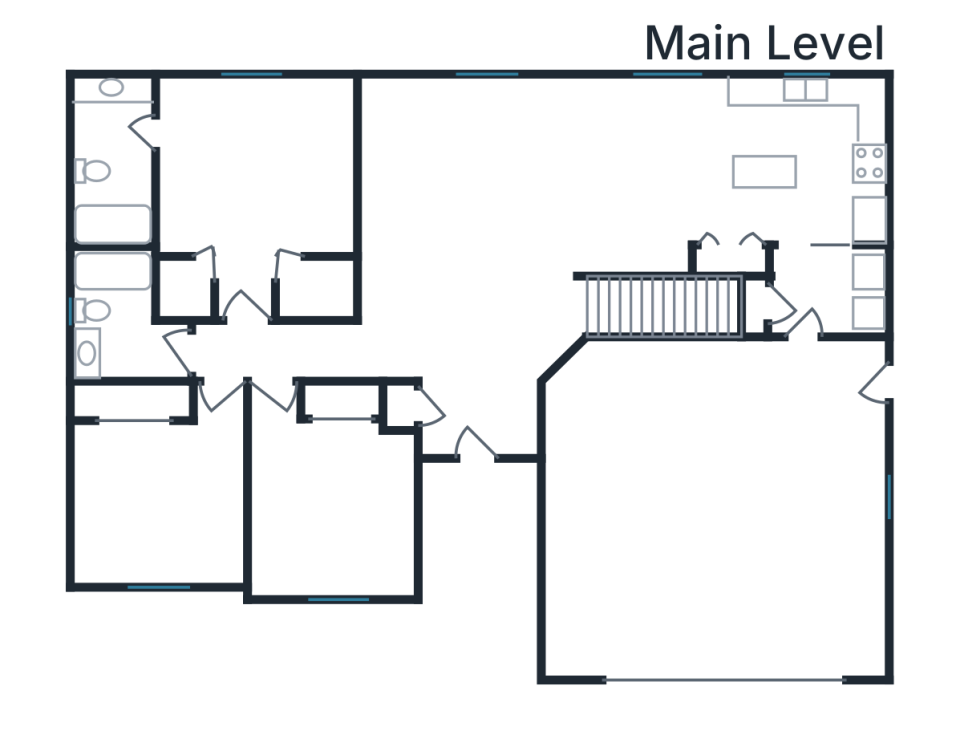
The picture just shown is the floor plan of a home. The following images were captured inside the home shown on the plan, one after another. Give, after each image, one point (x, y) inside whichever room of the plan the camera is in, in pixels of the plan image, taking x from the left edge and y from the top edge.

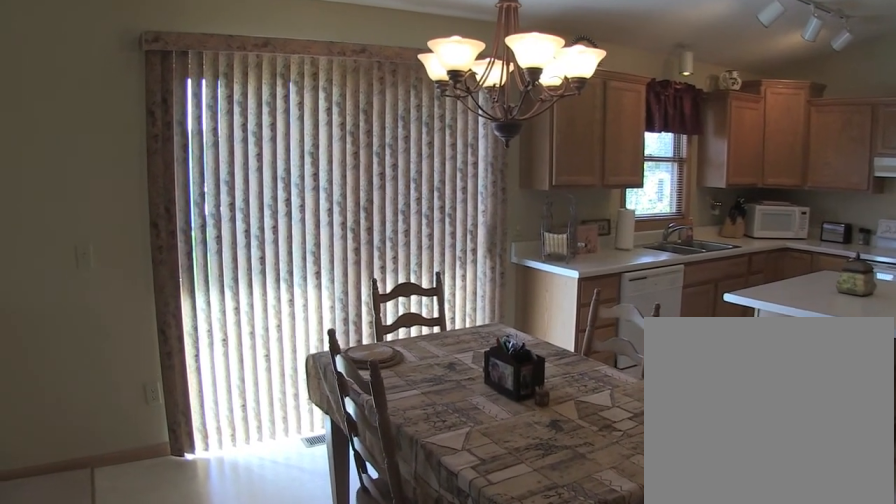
(648, 173)
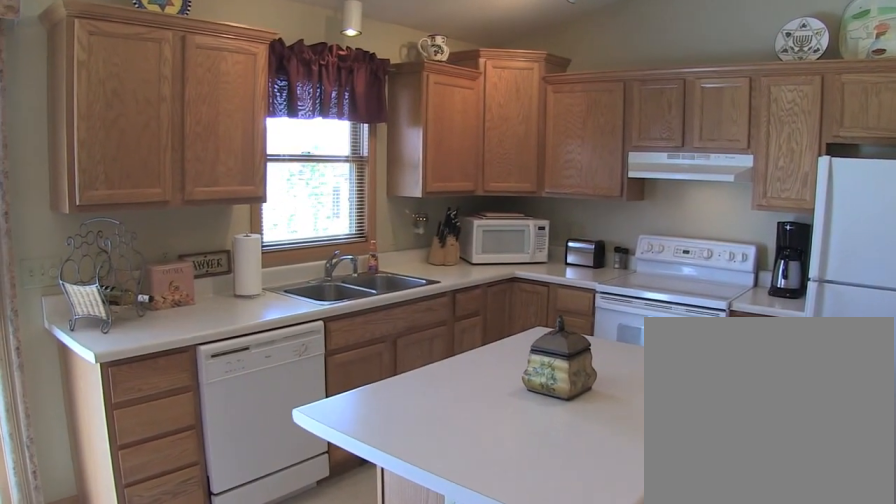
(802, 161)
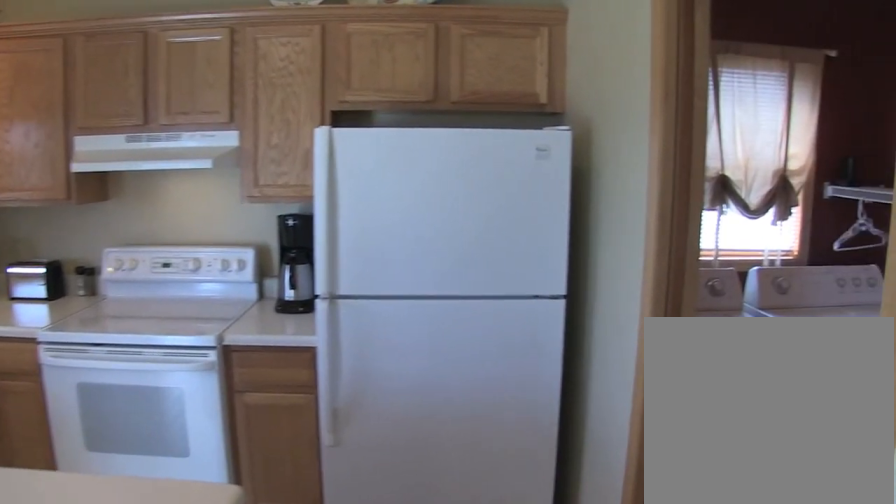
(802, 161)
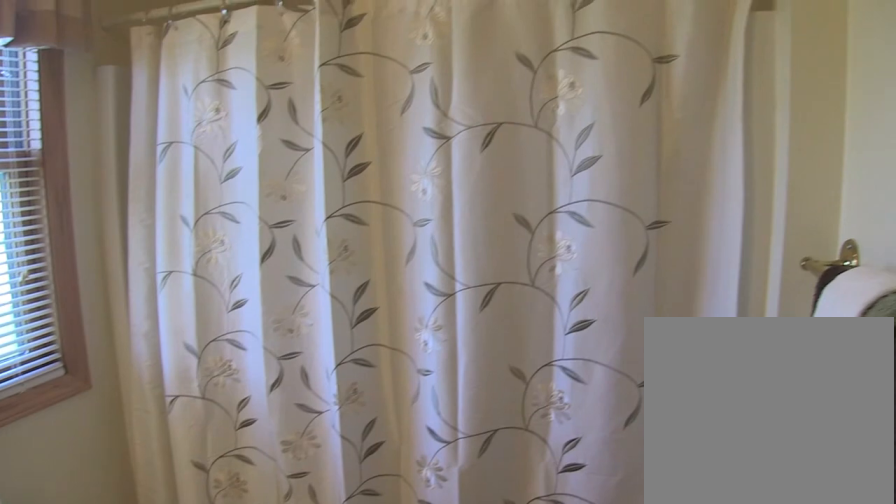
(128, 322)
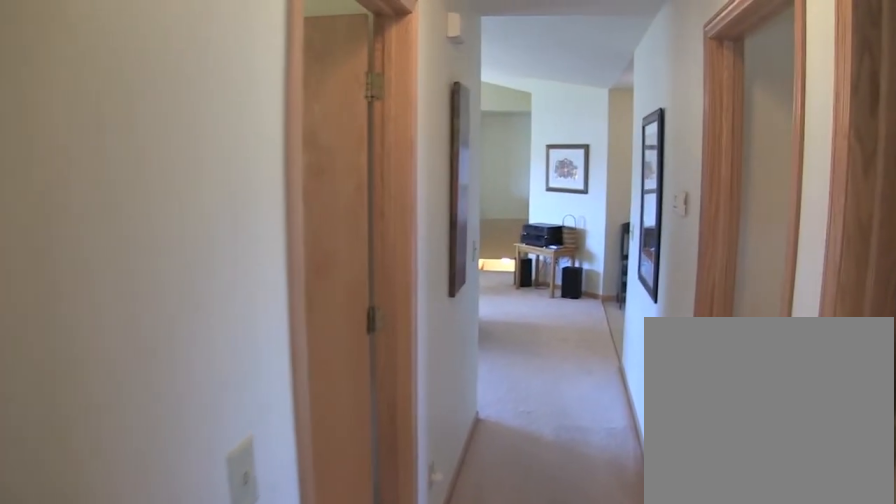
(277, 351)
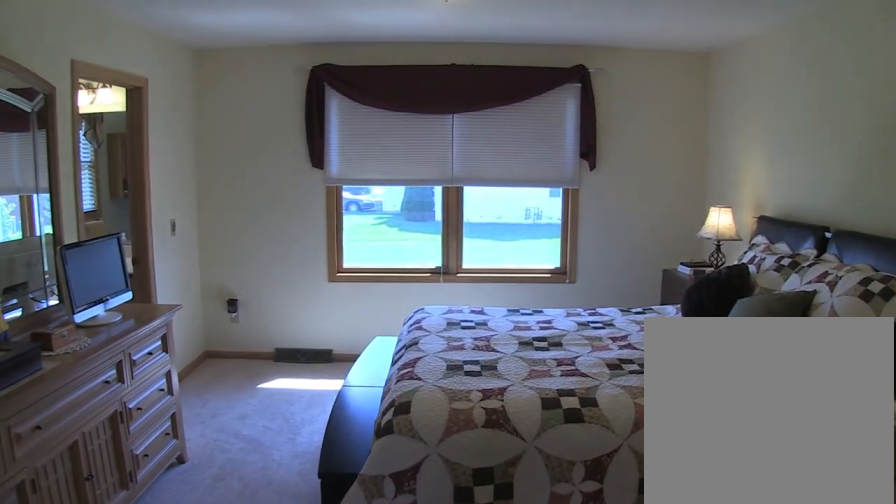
(256, 179)
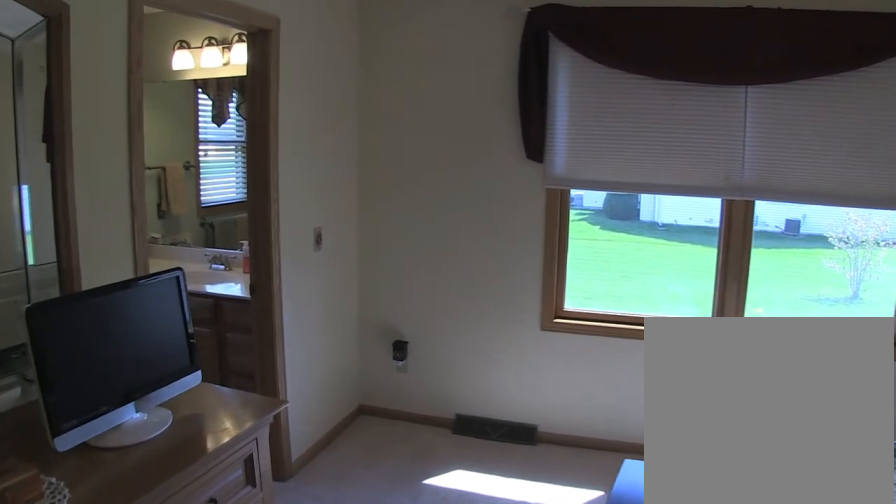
(256, 179)
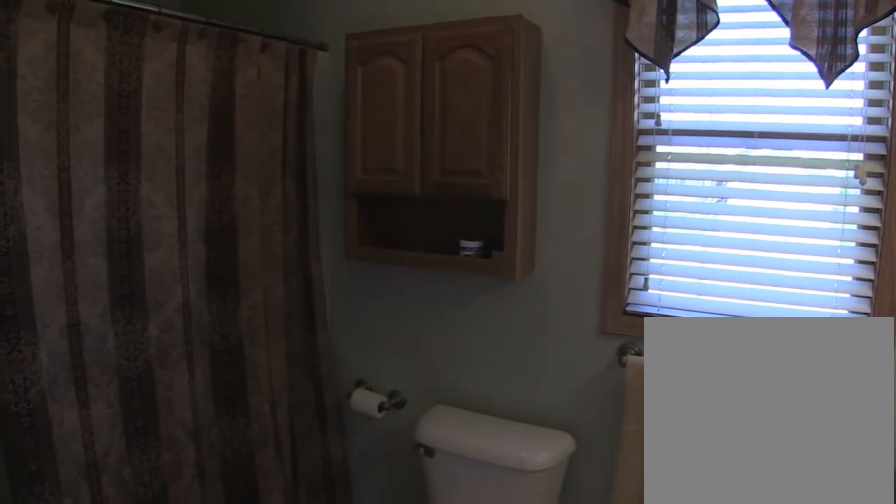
(116, 164)
